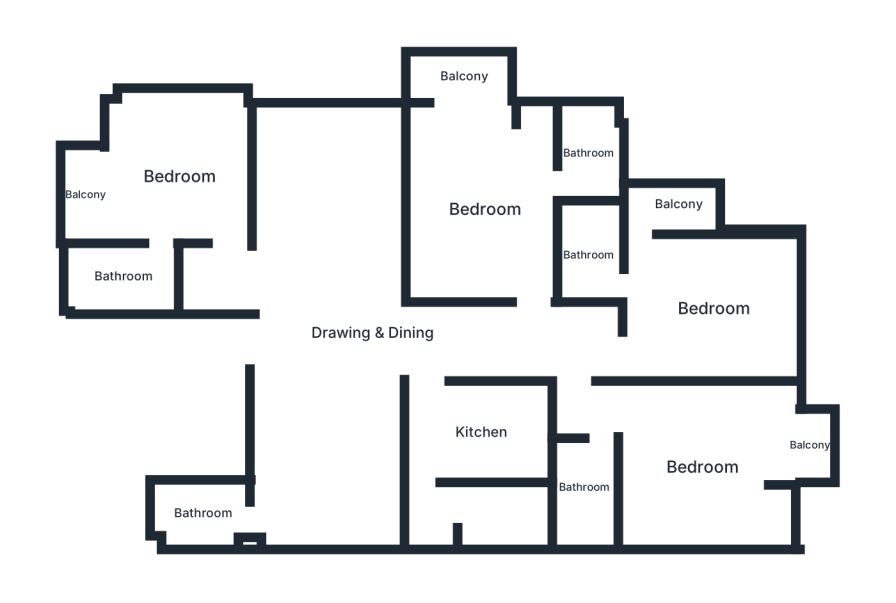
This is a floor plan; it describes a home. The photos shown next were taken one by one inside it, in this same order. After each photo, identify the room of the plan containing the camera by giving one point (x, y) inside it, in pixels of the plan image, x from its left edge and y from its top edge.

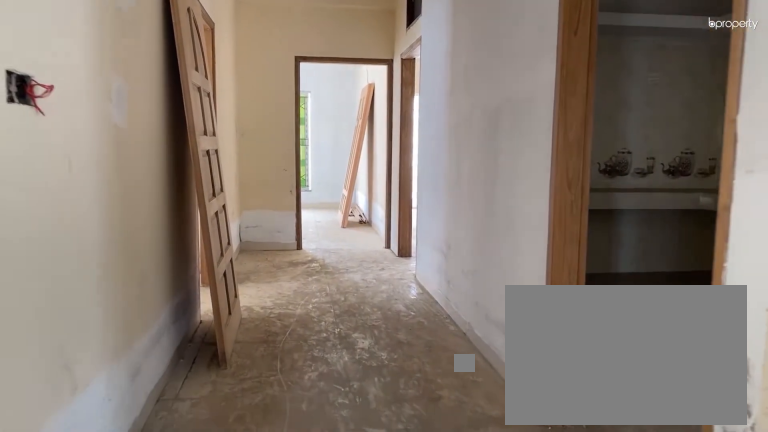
(372, 332)
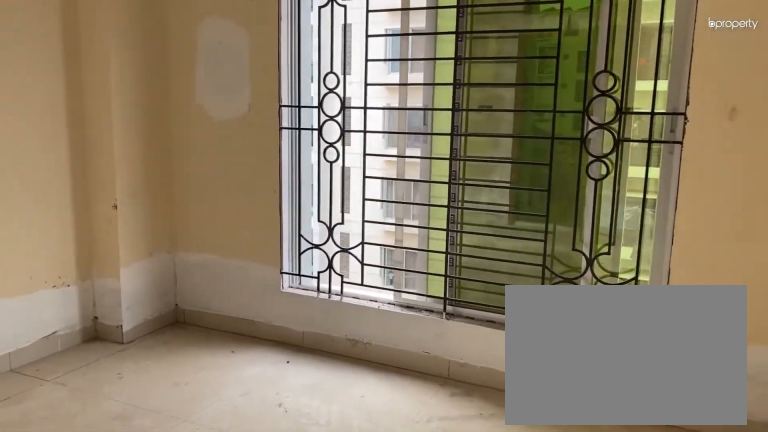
(181, 177)
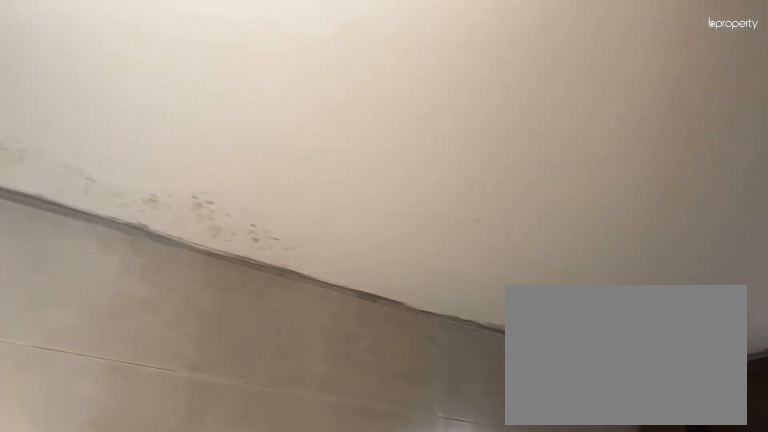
(123, 276)
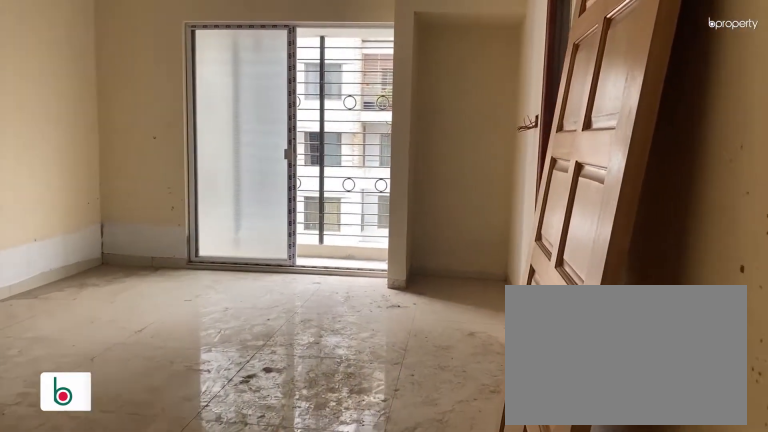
(484, 210)
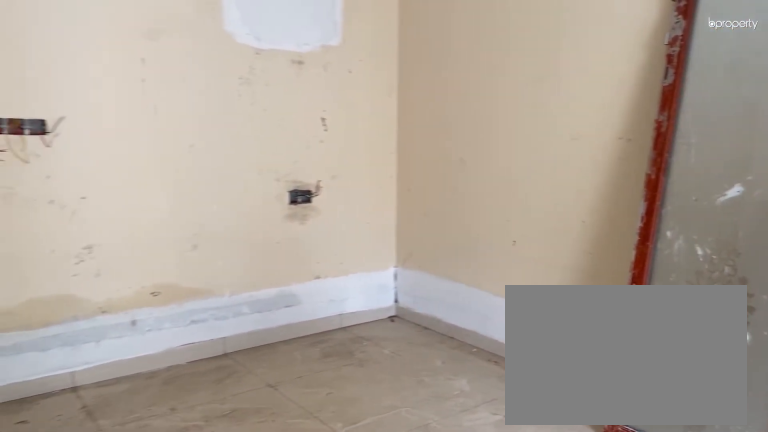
(484, 210)
